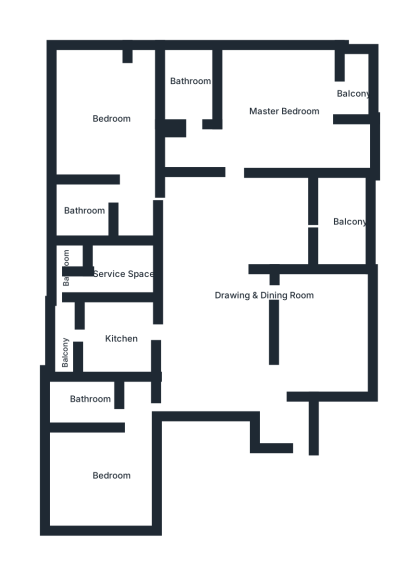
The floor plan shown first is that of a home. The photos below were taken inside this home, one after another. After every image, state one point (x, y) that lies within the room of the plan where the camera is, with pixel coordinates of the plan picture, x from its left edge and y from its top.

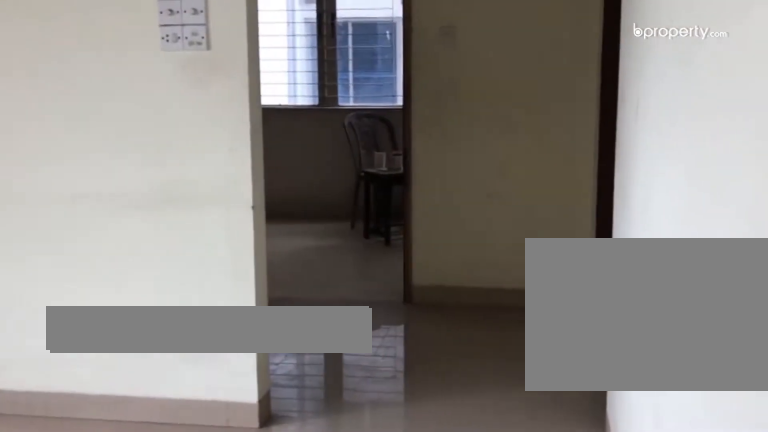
(305, 343)
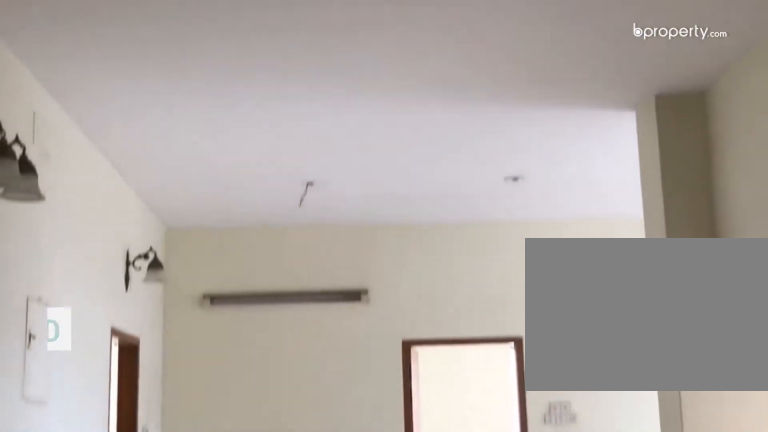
(216, 269)
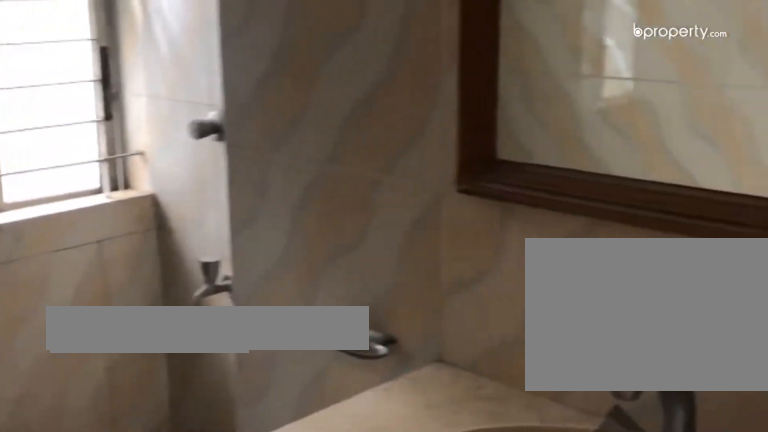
(109, 401)
